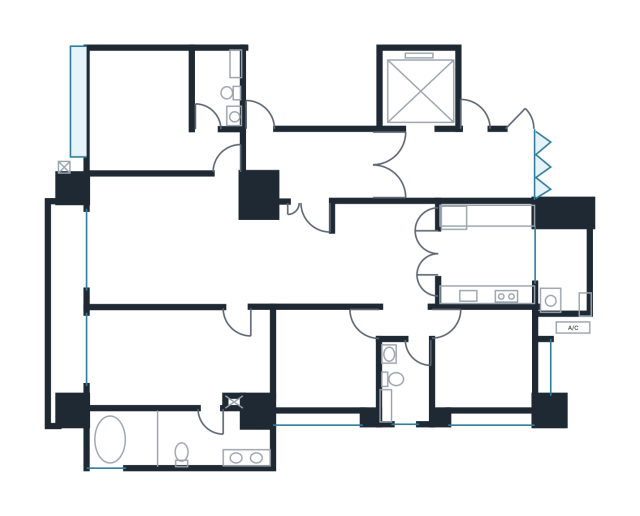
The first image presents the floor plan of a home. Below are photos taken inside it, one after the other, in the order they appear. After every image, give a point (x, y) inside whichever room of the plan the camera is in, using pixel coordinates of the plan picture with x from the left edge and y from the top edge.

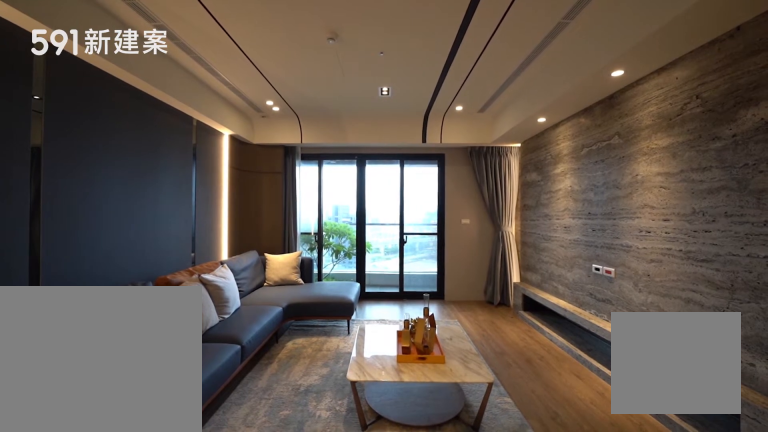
(161, 238)
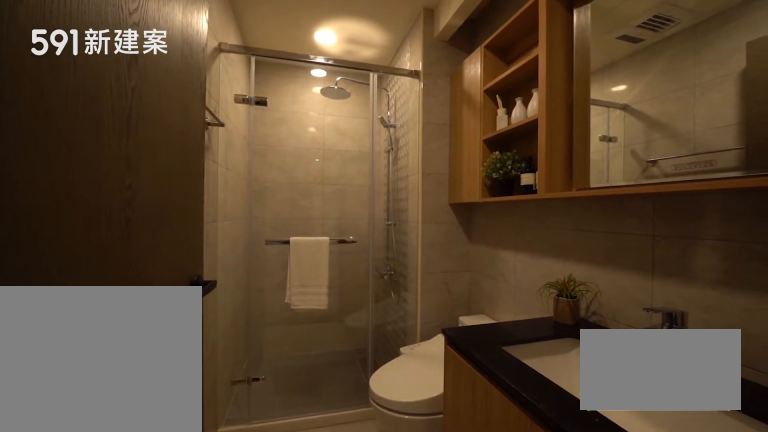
(216, 91)
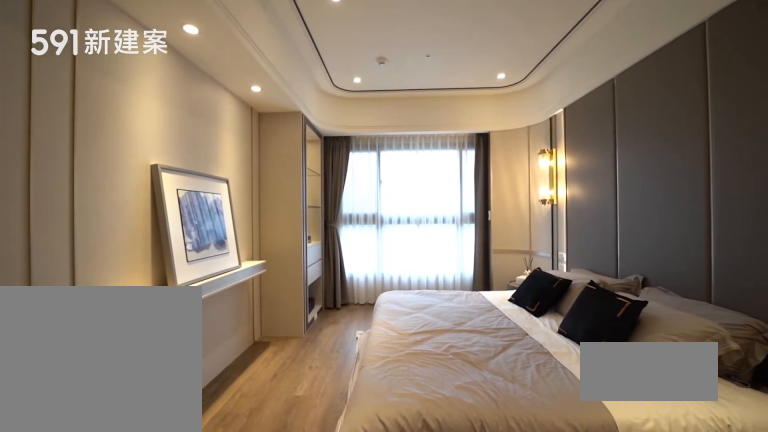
(172, 354)
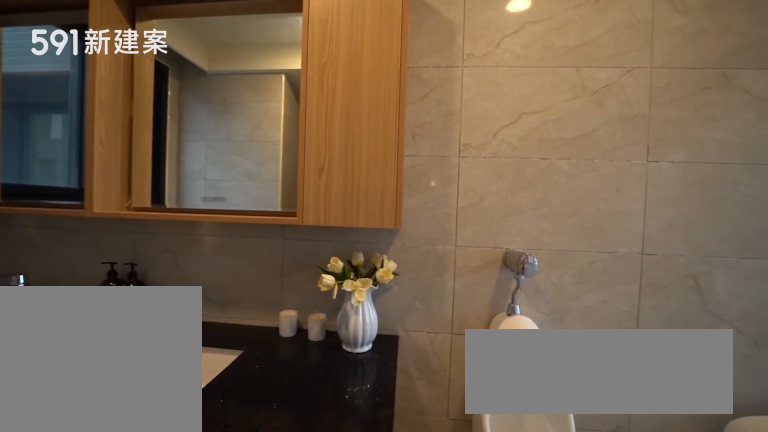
(172, 441)
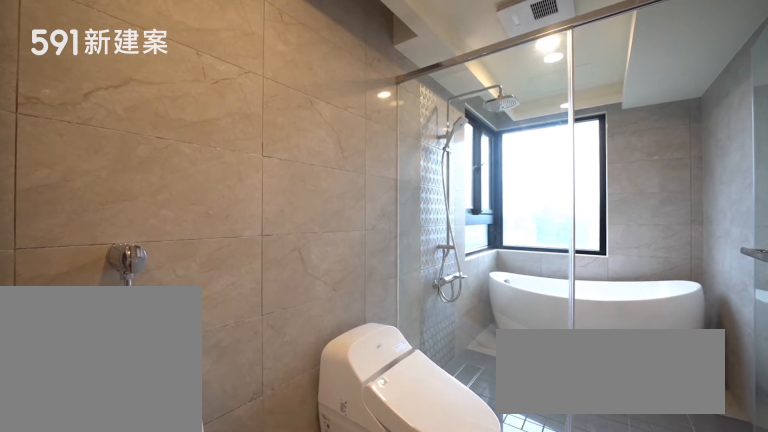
(172, 441)
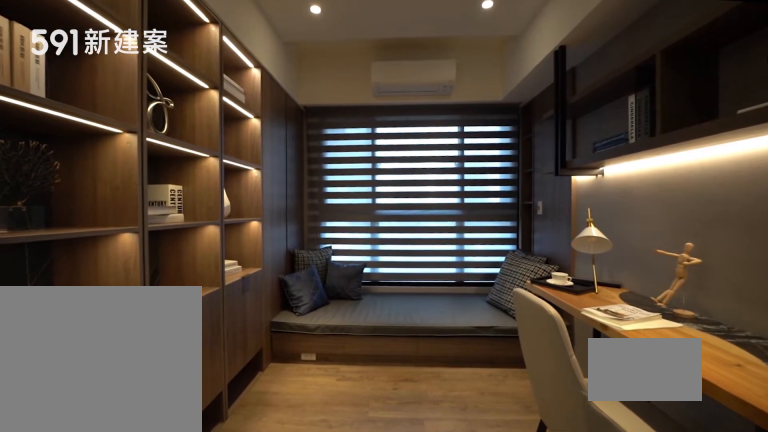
(326, 358)
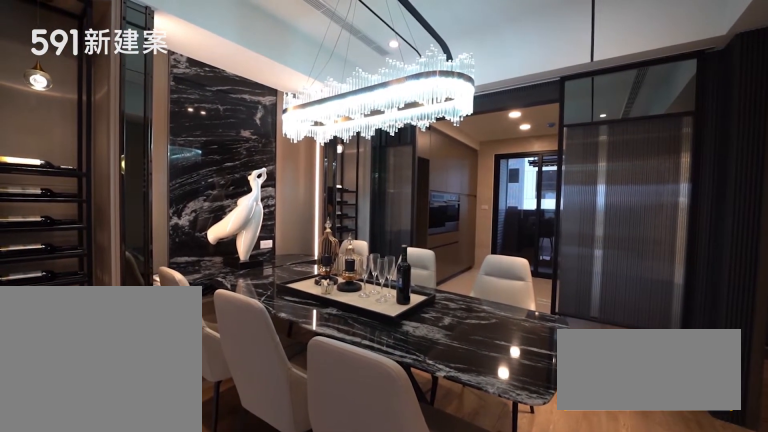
(381, 252)
